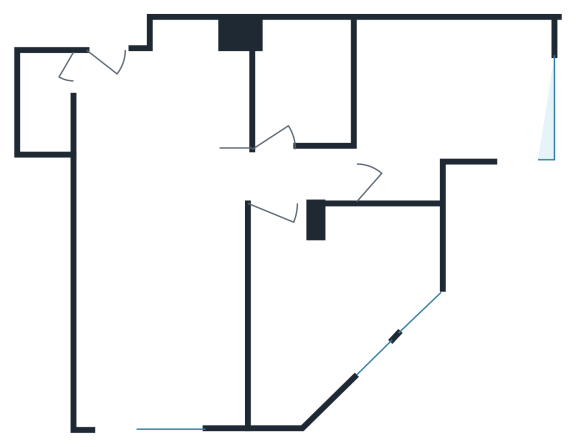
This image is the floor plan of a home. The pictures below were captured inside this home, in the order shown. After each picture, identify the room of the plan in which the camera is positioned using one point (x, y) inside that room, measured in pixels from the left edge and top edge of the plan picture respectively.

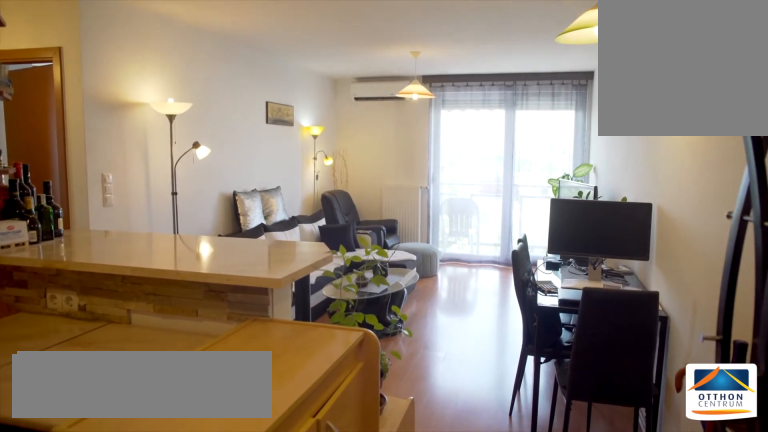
(107, 81)
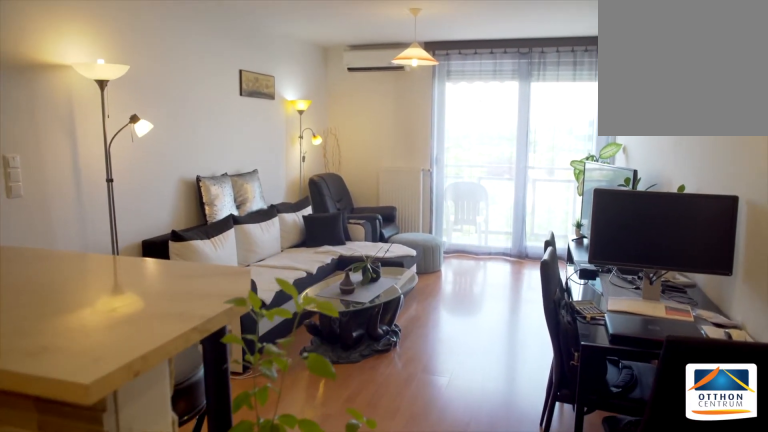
(159, 304)
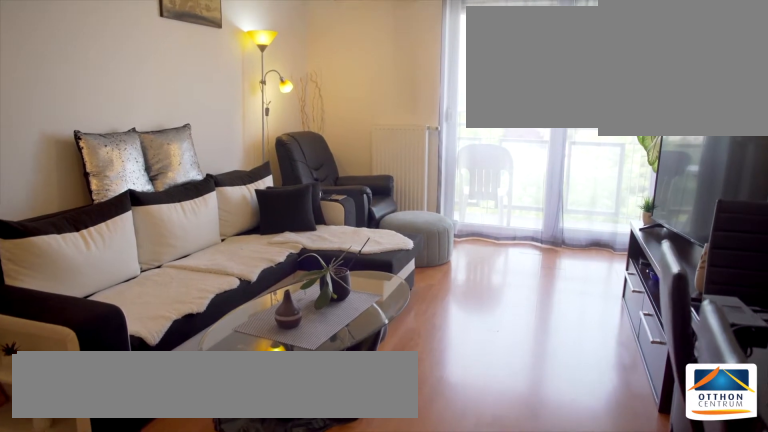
(158, 303)
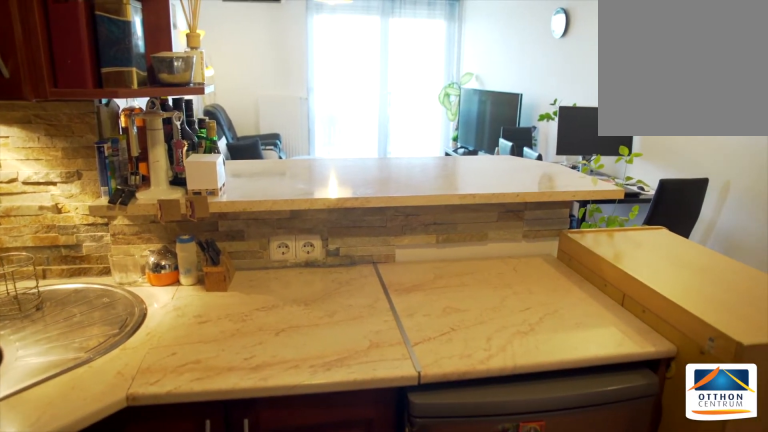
(158, 123)
